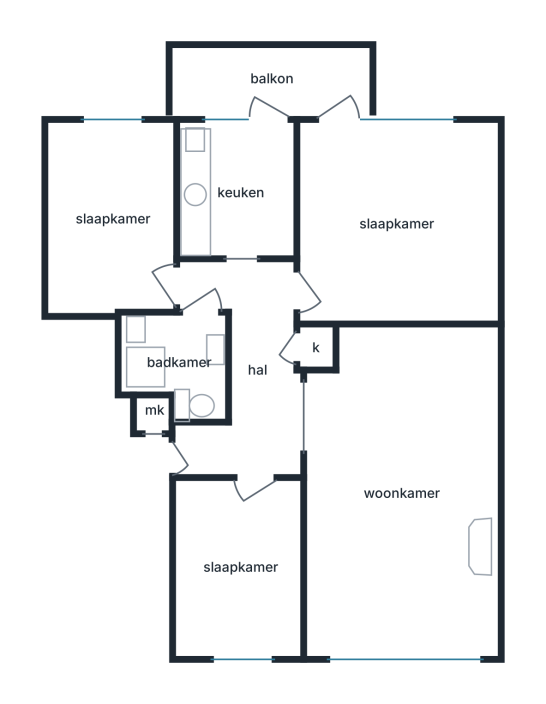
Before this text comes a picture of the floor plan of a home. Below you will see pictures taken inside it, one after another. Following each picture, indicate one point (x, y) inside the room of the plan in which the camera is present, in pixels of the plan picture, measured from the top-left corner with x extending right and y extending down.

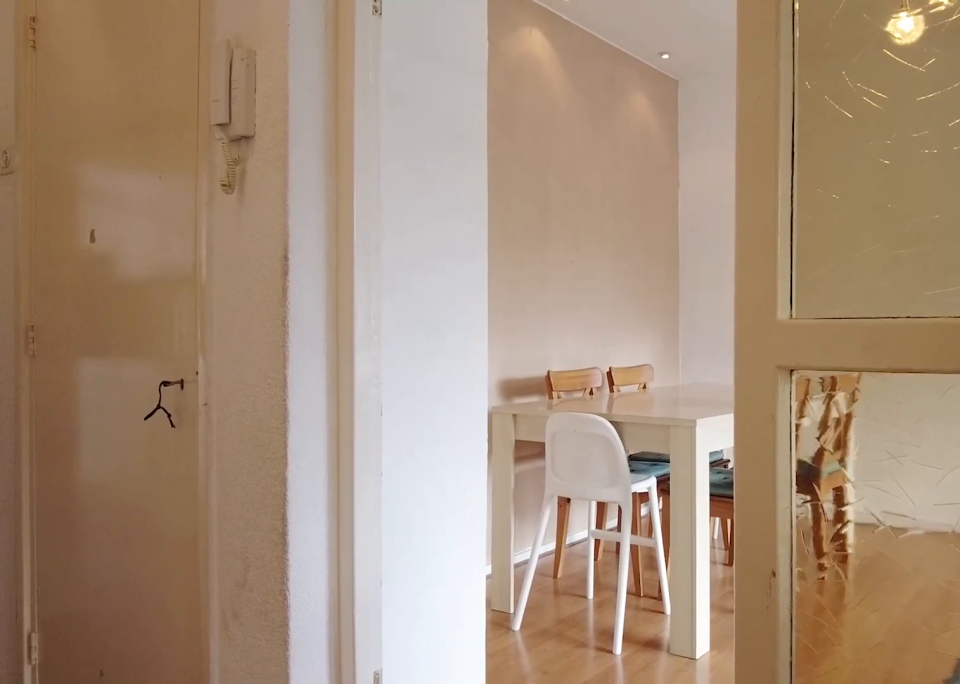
(249, 369)
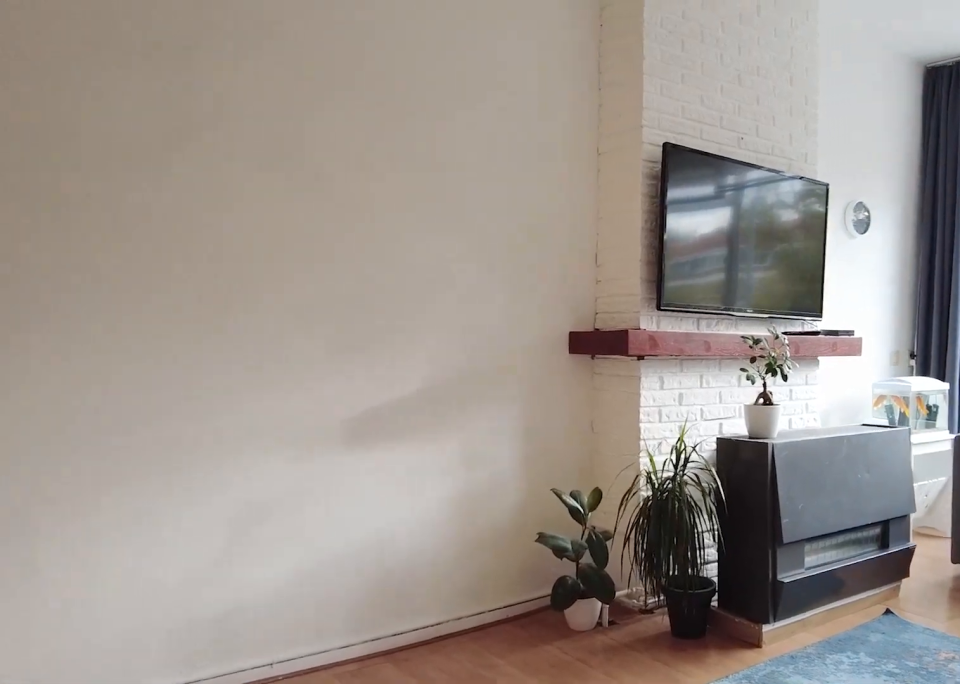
(401, 491)
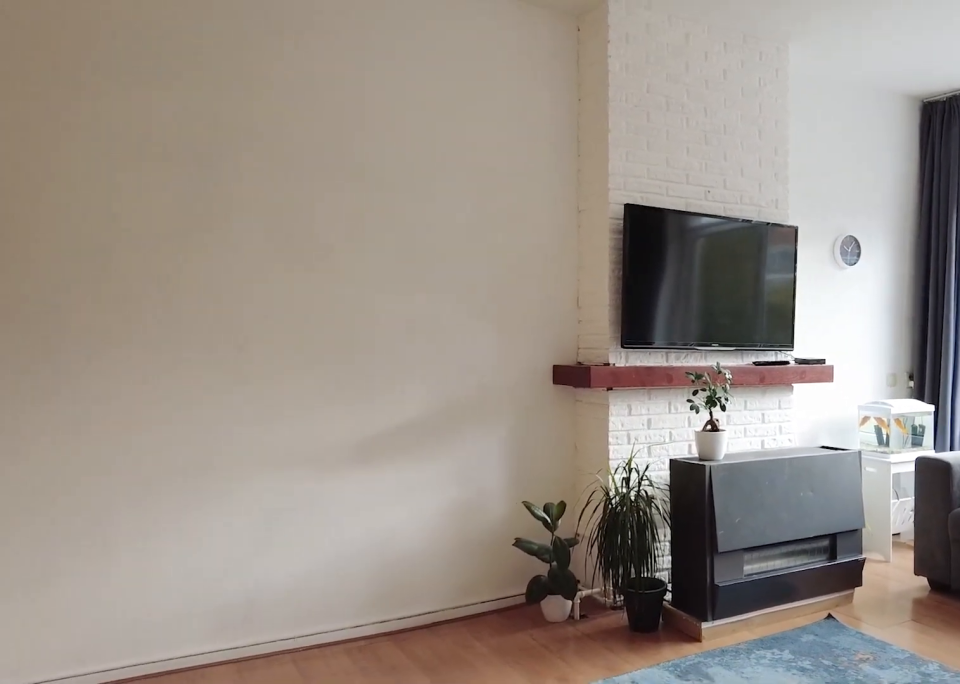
(401, 491)
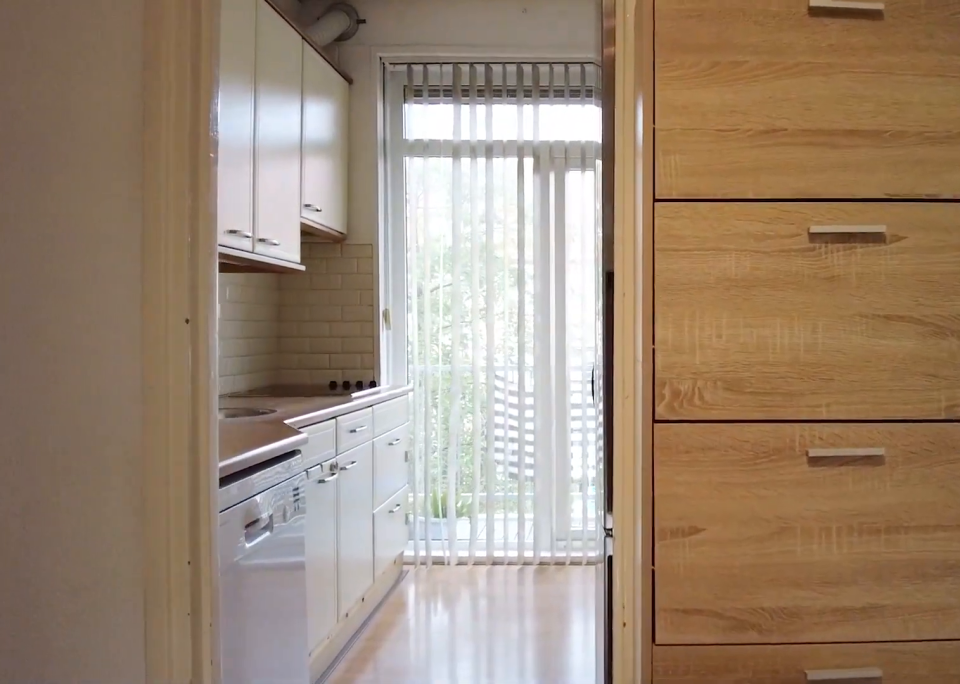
(249, 369)
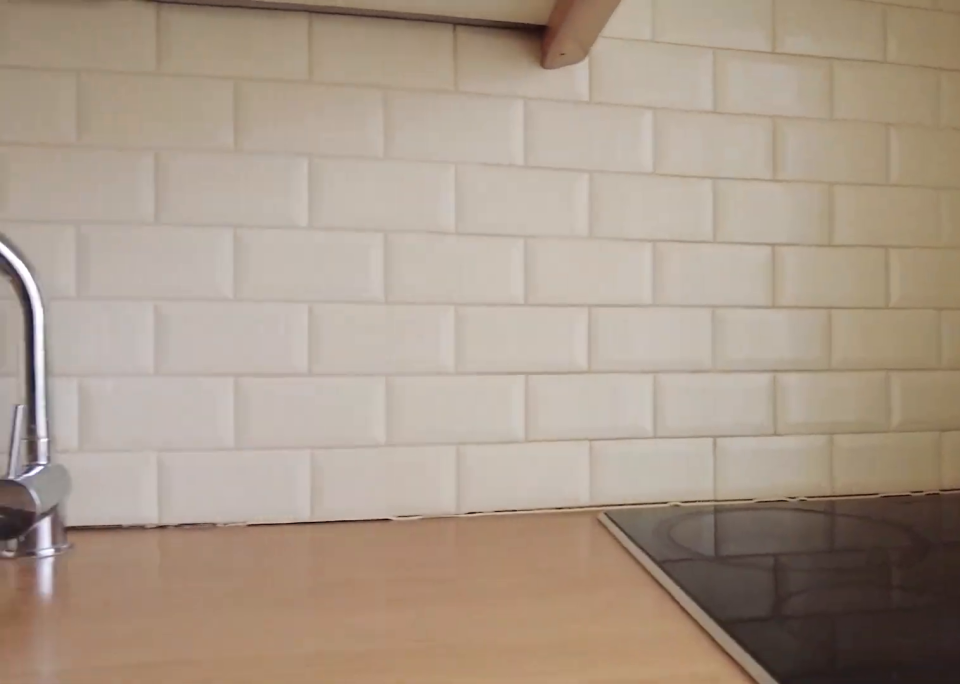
(238, 193)
